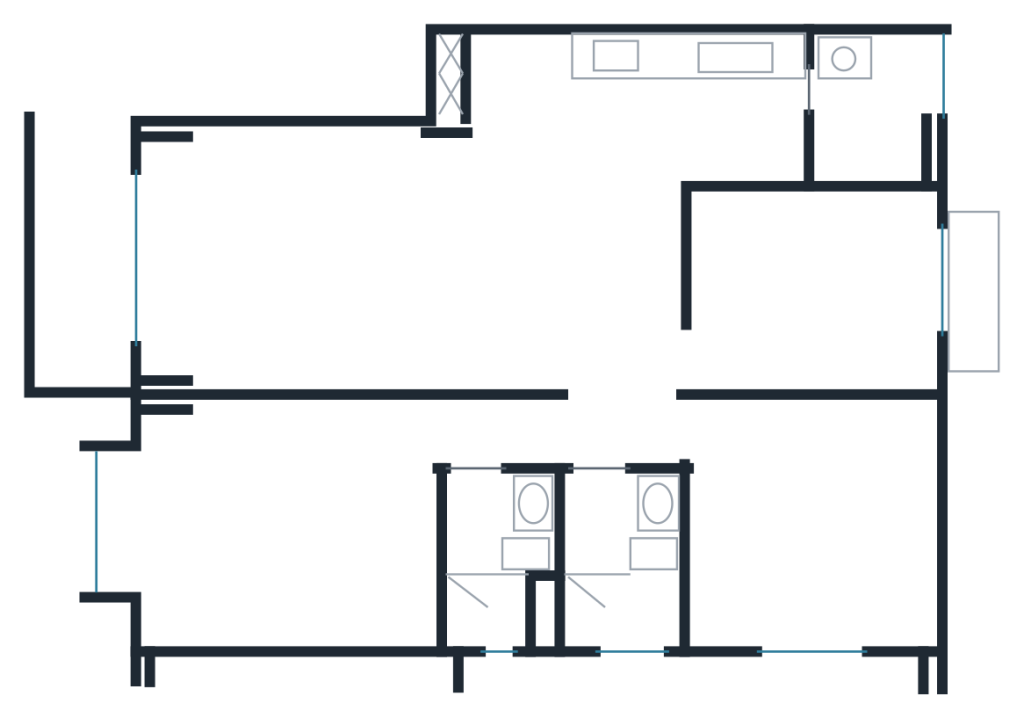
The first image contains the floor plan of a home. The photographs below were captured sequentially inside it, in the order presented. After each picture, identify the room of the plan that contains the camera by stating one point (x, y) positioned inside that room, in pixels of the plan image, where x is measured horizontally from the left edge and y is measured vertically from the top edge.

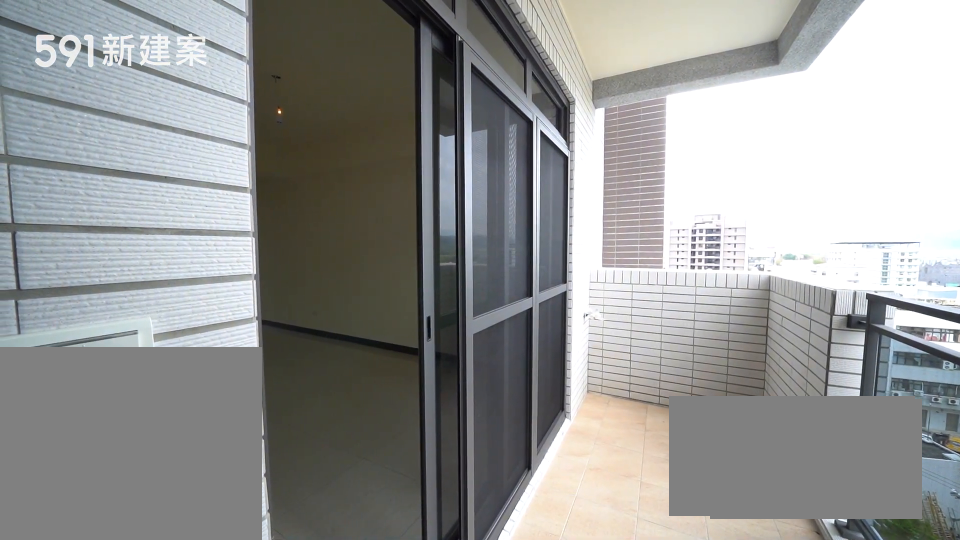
(81, 256)
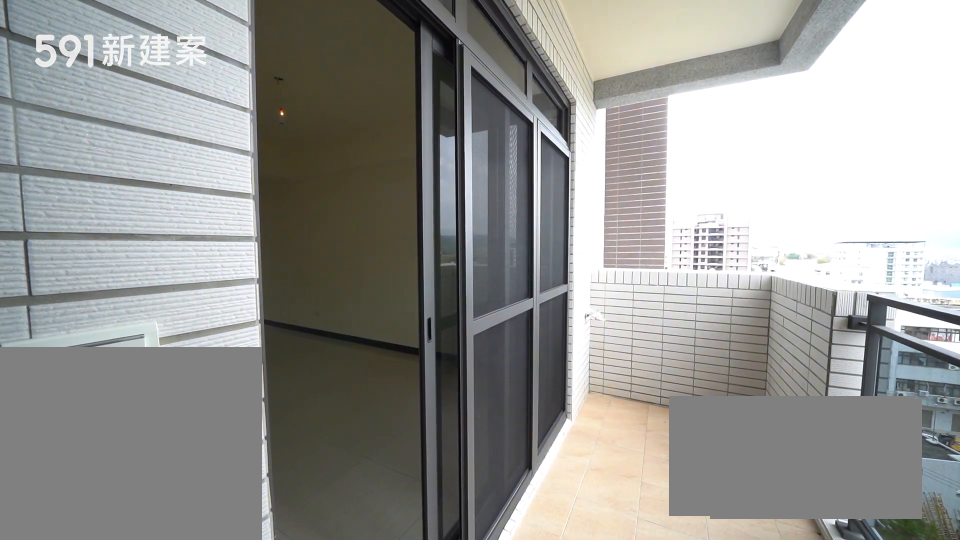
(81, 256)
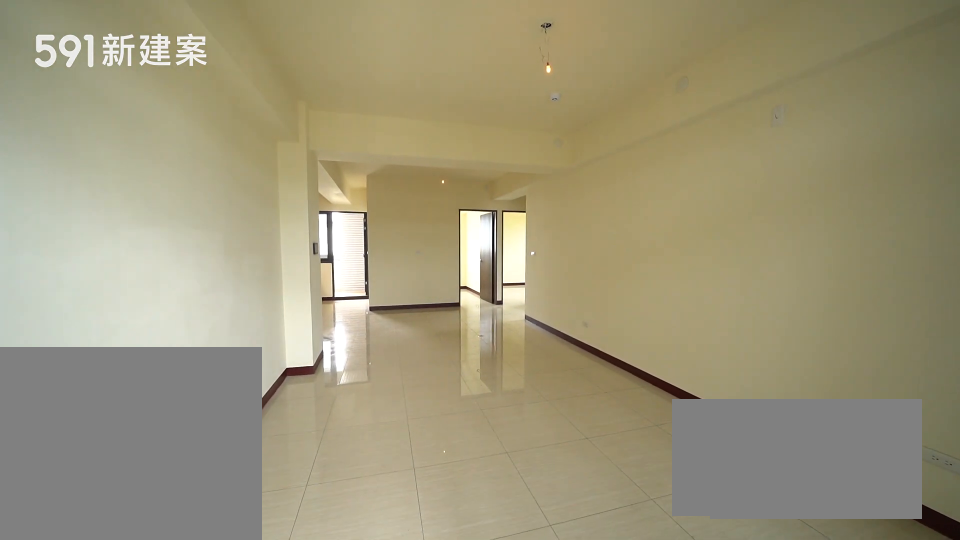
(415, 258)
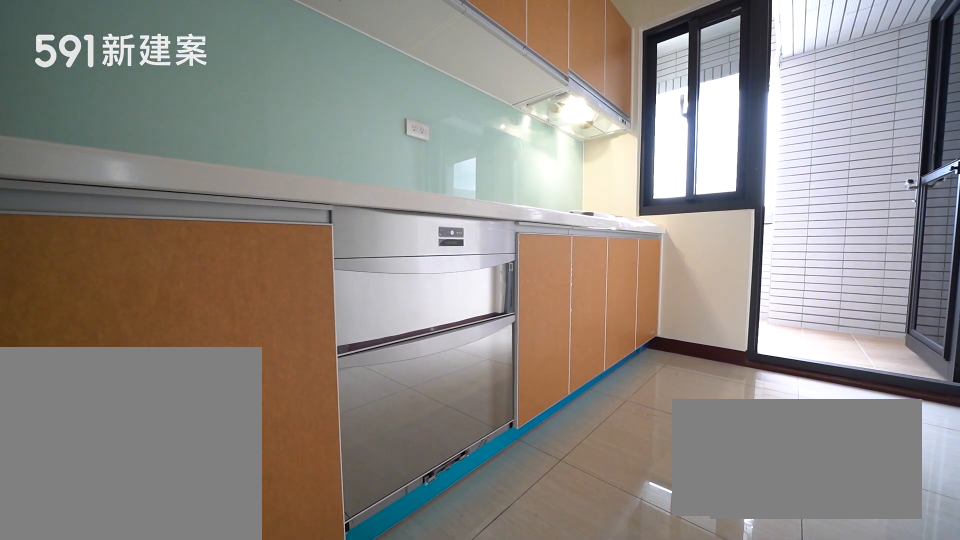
(640, 111)
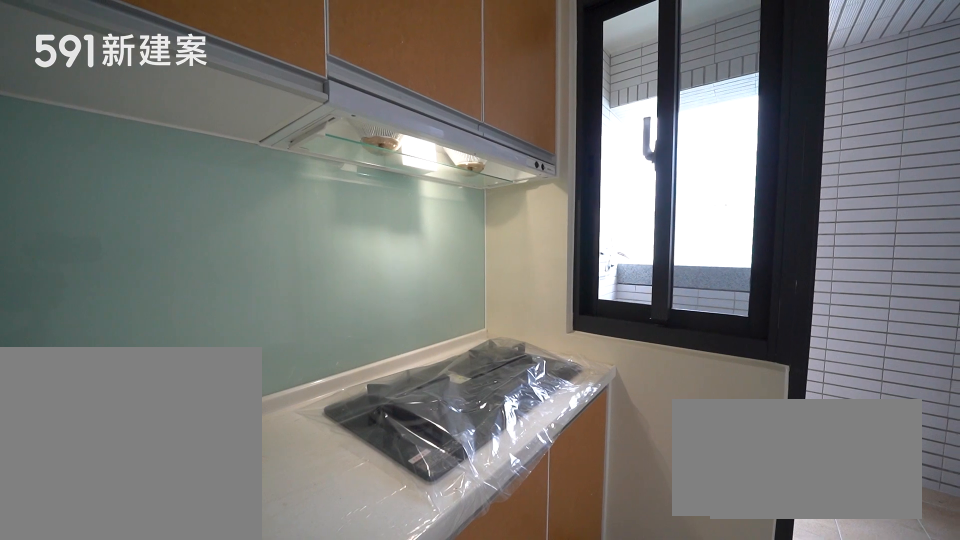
(640, 111)
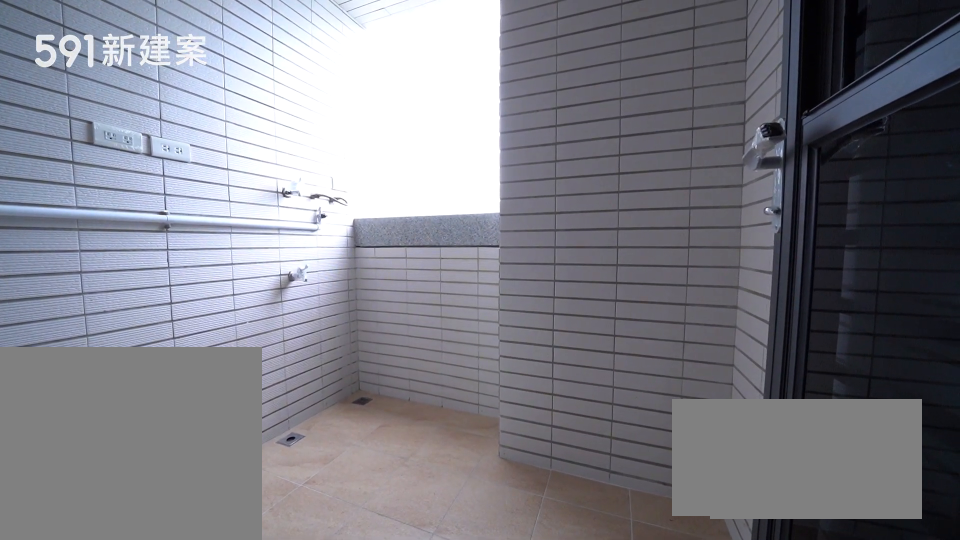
(873, 106)
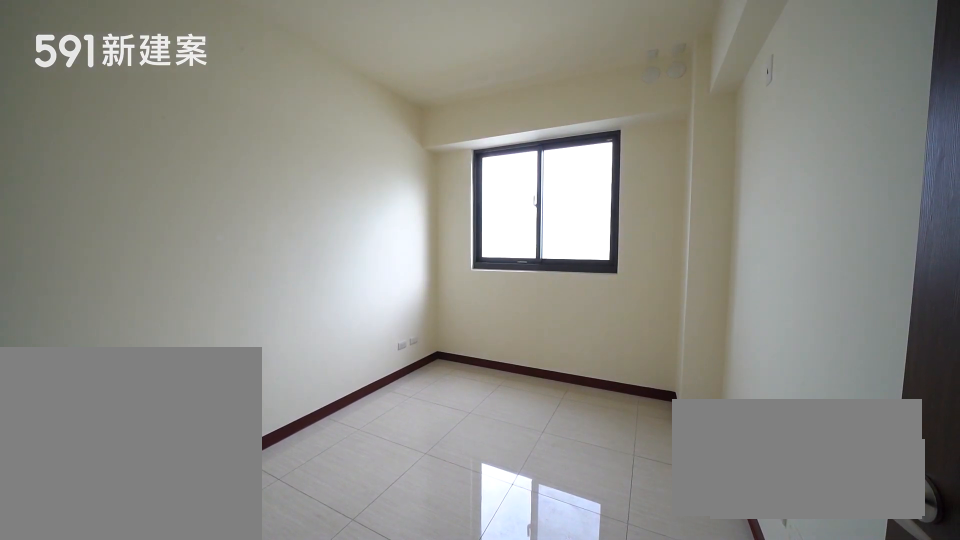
(818, 290)
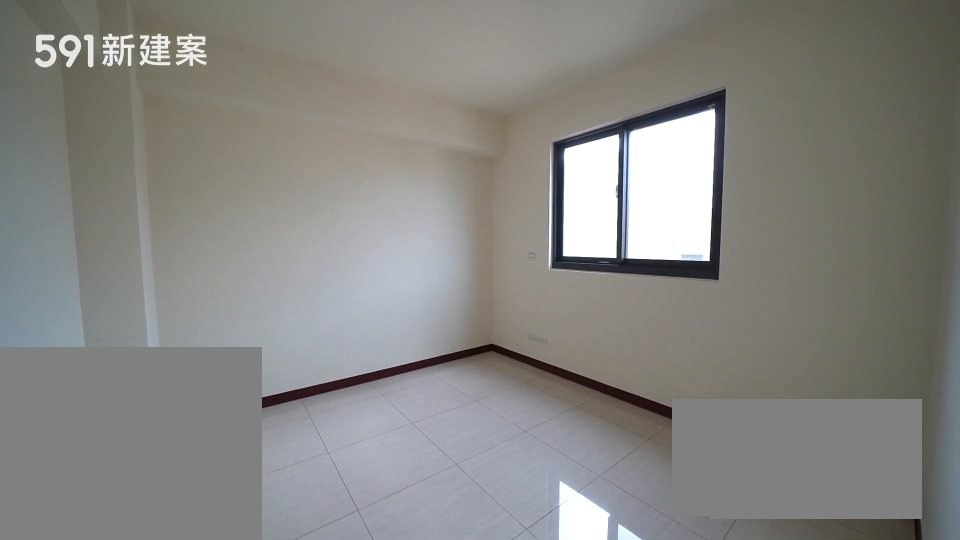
(816, 531)
